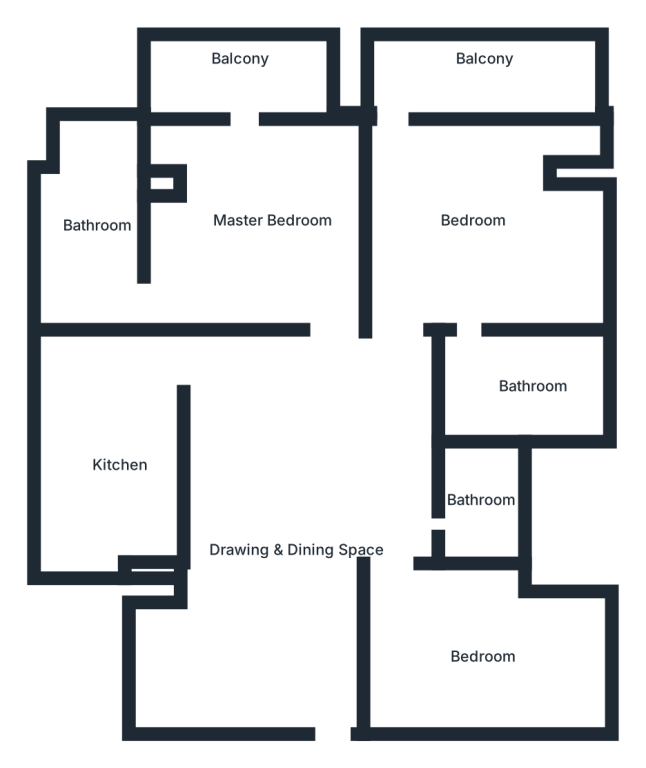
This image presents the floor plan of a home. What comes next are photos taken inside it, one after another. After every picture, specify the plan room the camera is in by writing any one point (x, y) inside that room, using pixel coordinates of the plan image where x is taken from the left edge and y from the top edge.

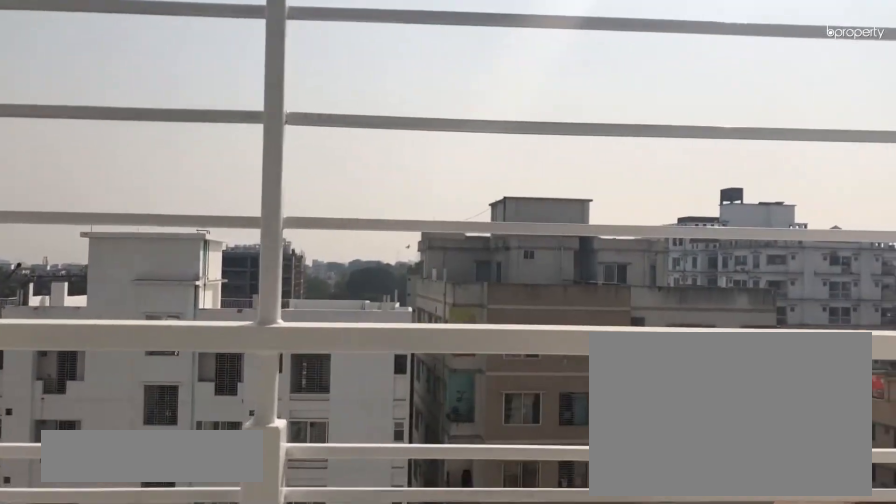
(493, 88)
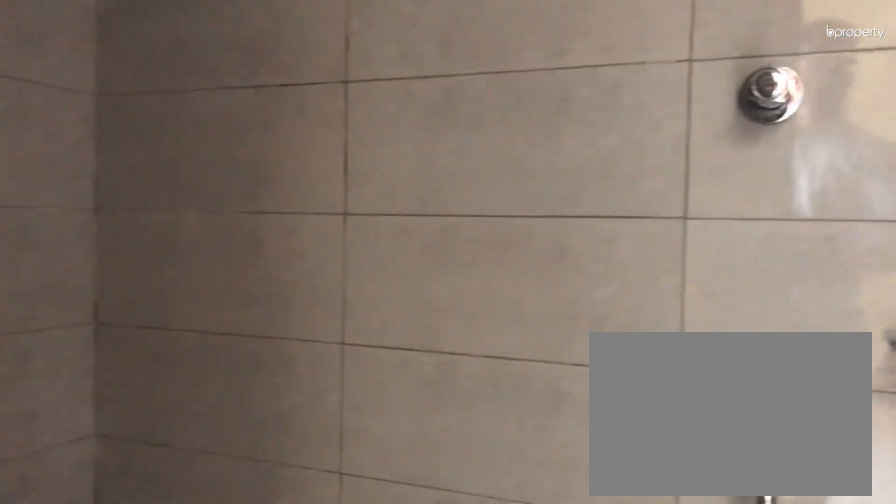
(479, 499)
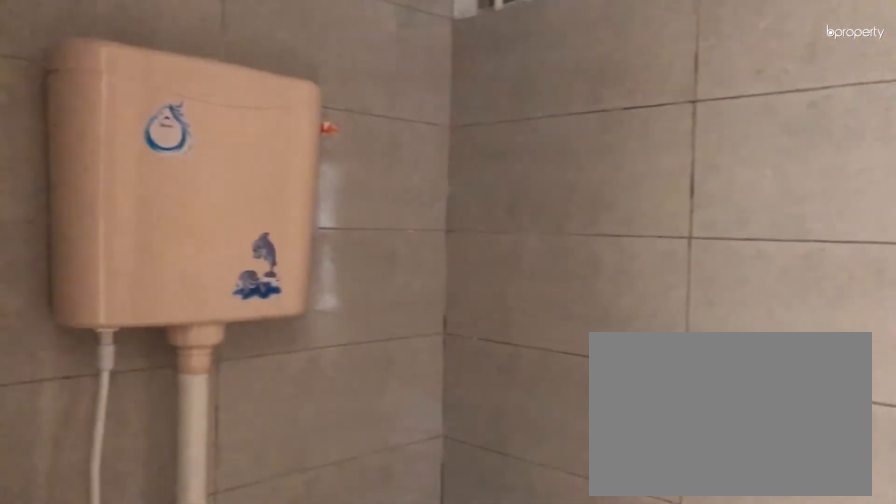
(479, 499)
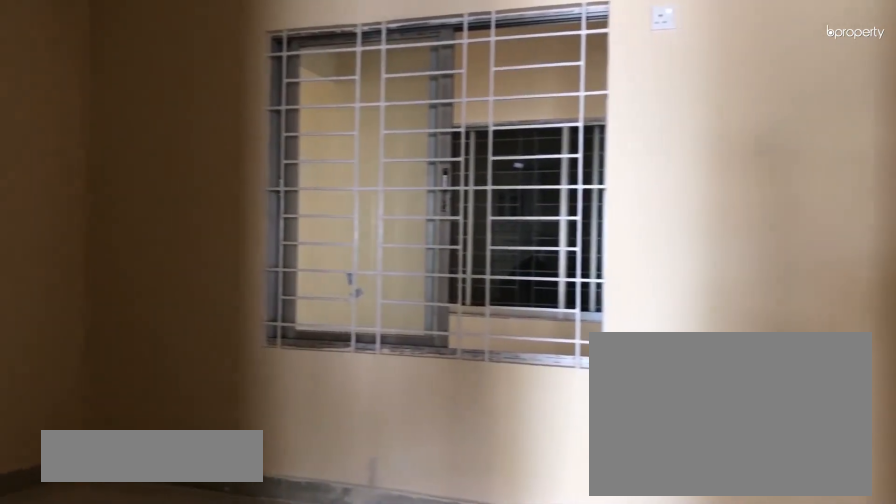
(484, 653)
